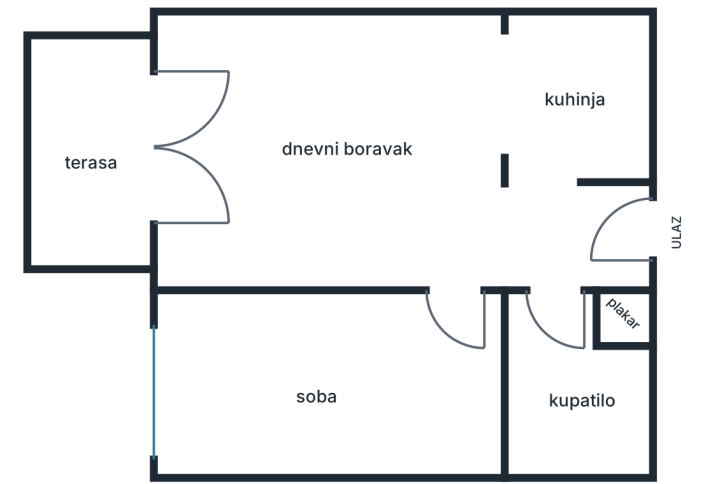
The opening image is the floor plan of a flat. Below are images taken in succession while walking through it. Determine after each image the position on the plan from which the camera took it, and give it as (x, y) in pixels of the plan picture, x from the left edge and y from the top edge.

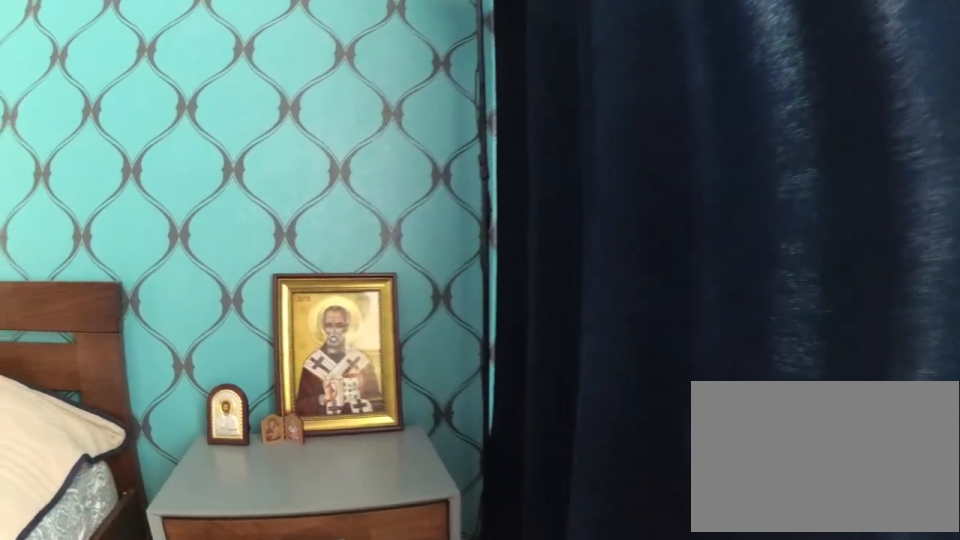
(202, 395)
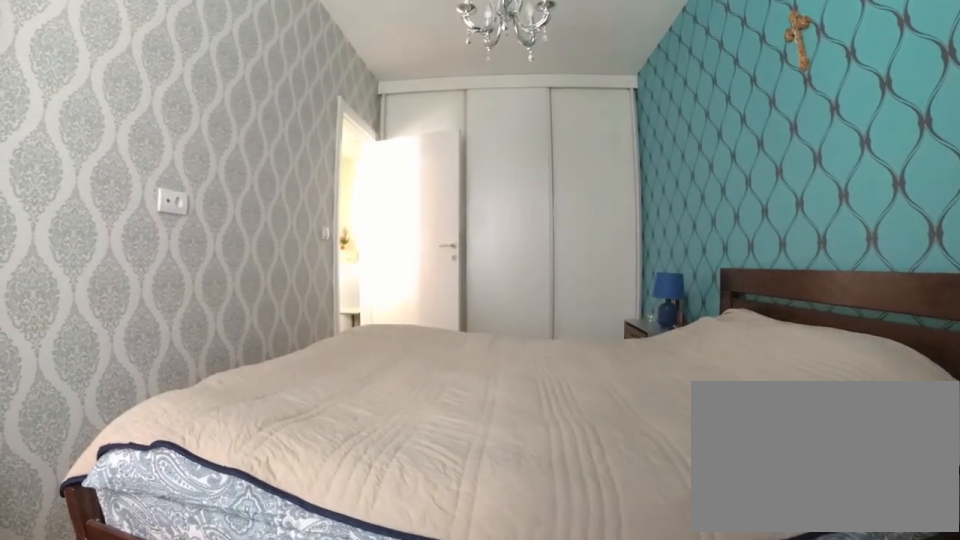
(191, 374)
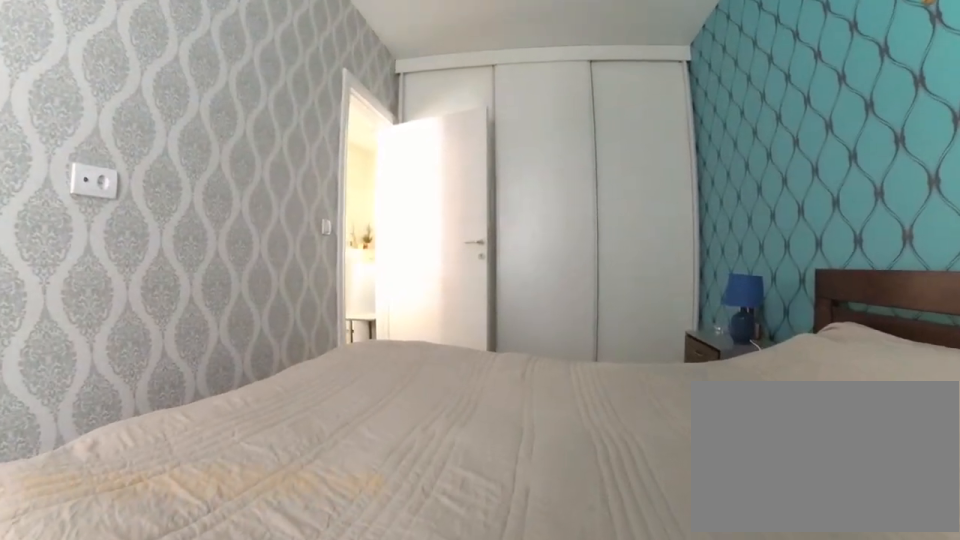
(219, 366)
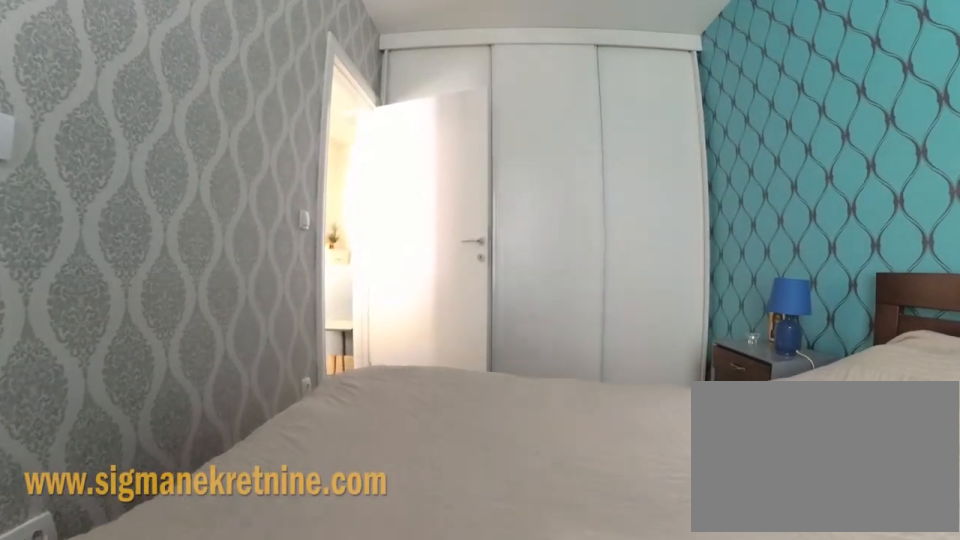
(246, 345)
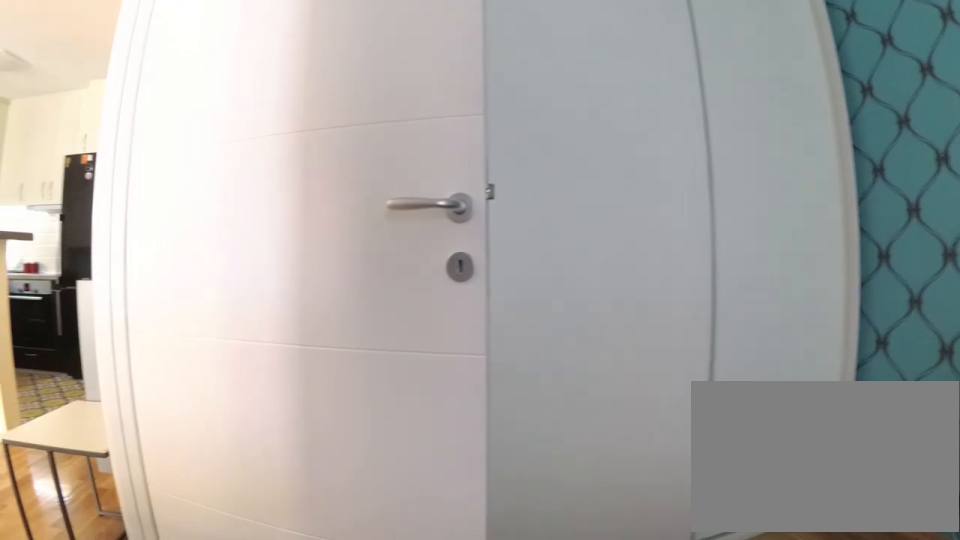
(384, 320)
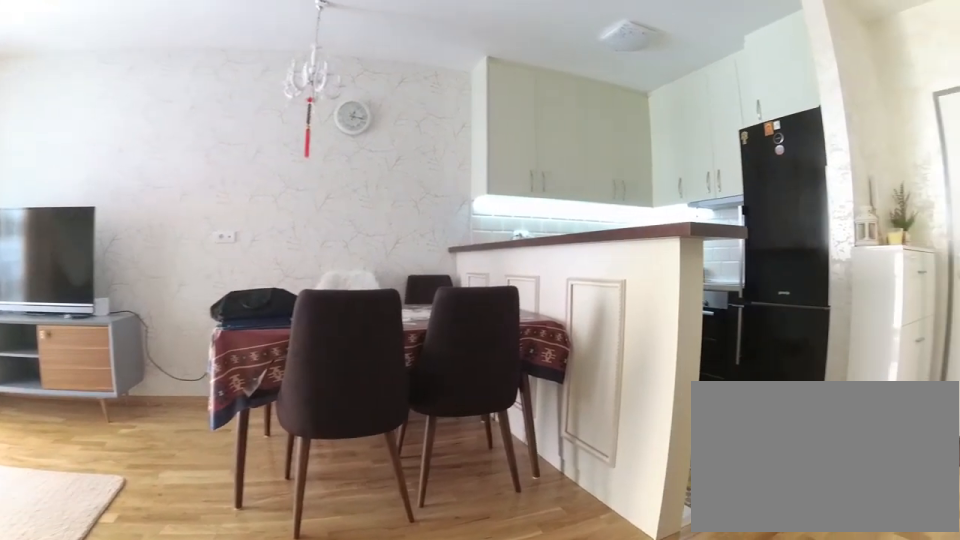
(444, 280)
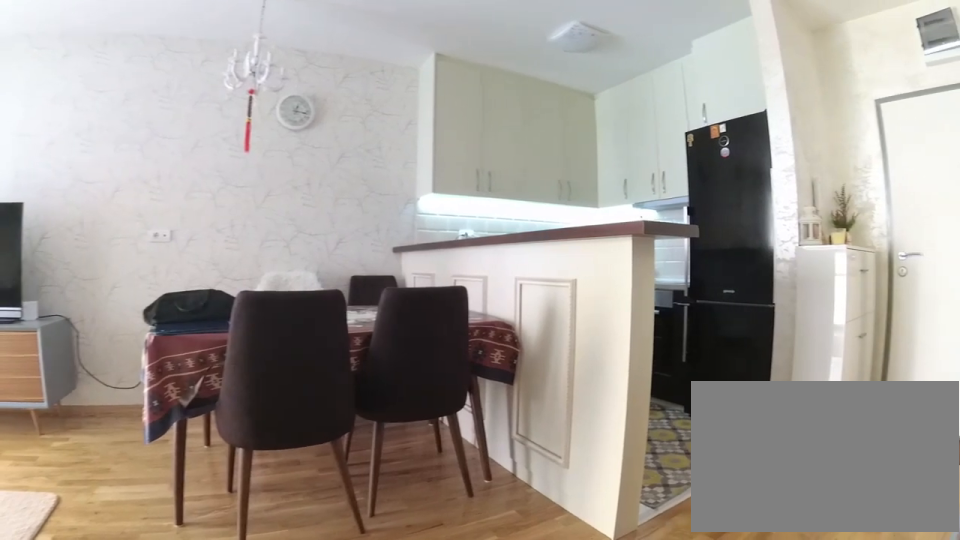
(443, 274)
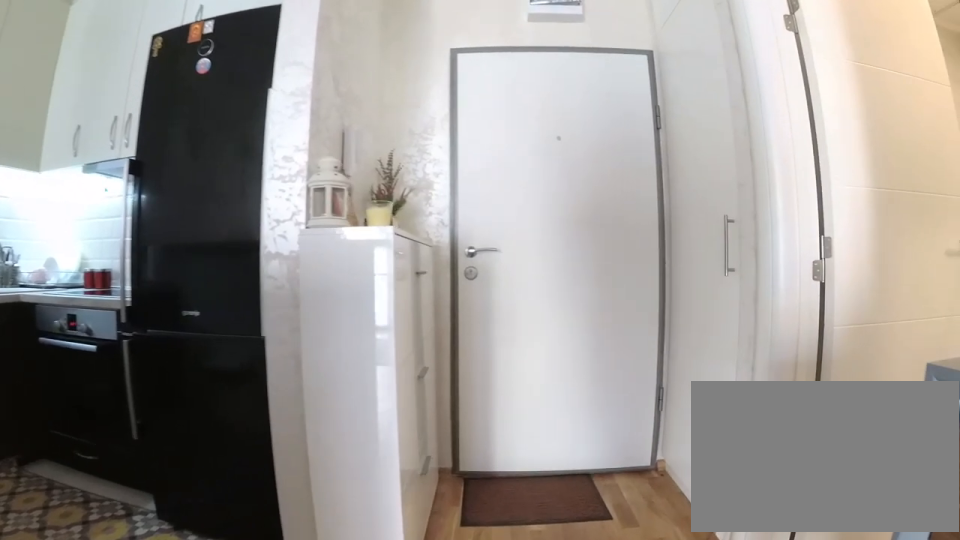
(510, 230)
